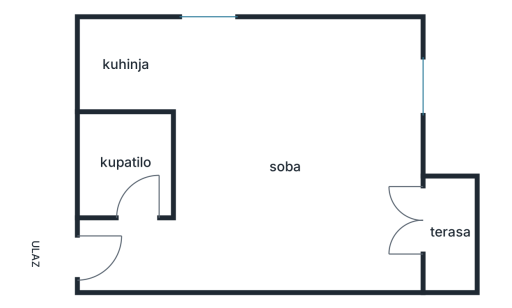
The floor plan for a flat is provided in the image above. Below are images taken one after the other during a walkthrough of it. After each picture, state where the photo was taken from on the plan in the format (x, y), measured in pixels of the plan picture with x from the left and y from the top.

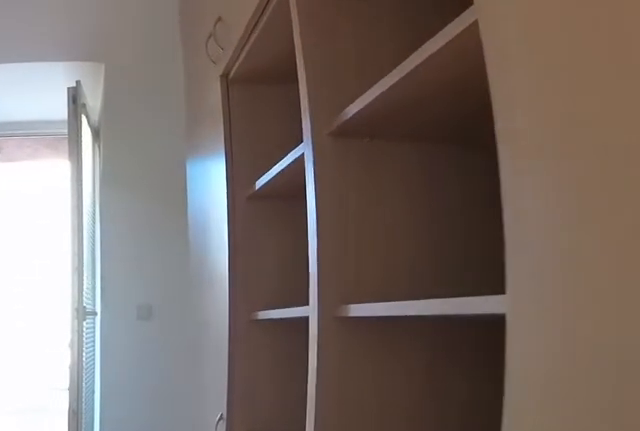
(195, 251)
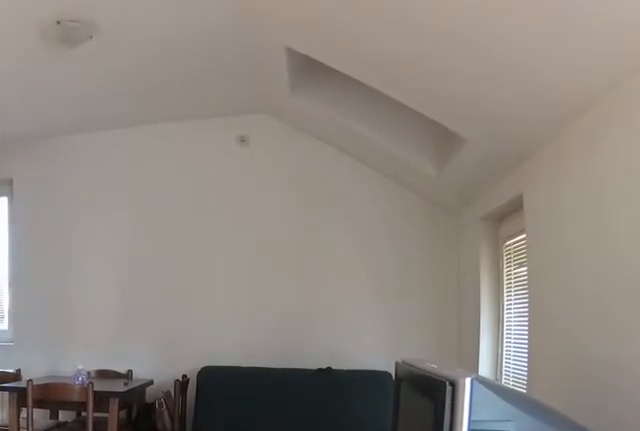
(394, 242)
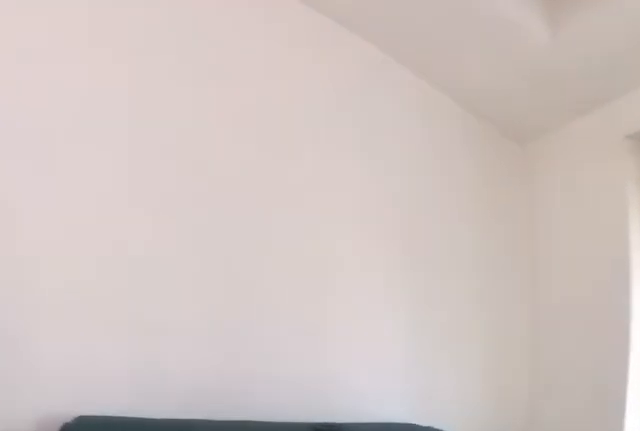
(311, 114)
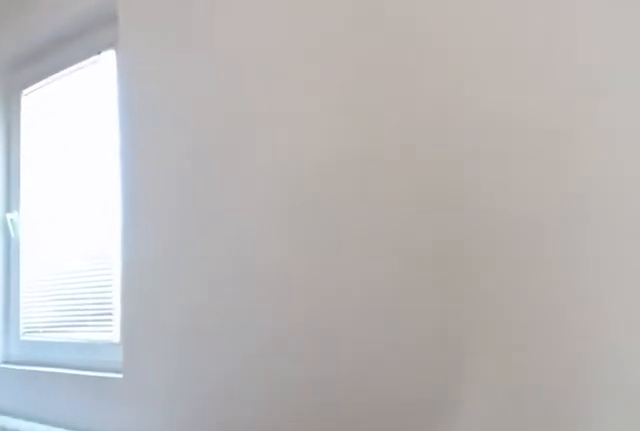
(253, 81)
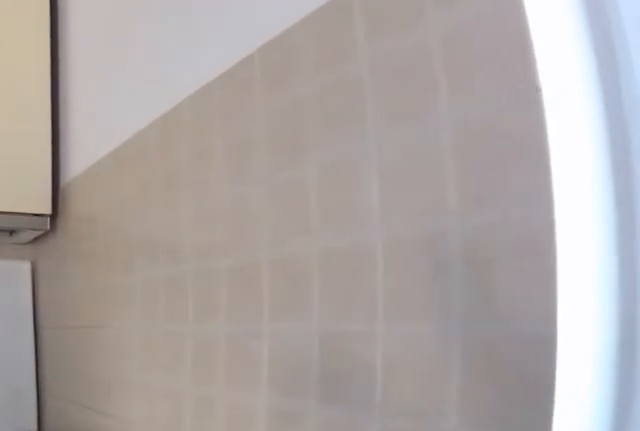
(140, 59)
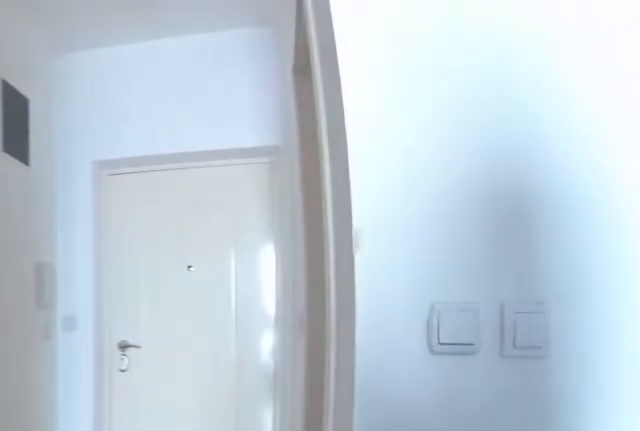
(209, 240)
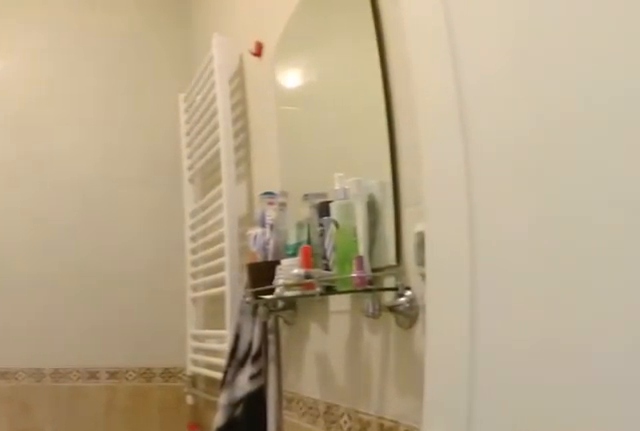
(159, 233)
